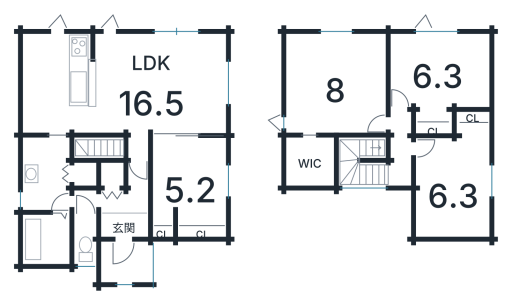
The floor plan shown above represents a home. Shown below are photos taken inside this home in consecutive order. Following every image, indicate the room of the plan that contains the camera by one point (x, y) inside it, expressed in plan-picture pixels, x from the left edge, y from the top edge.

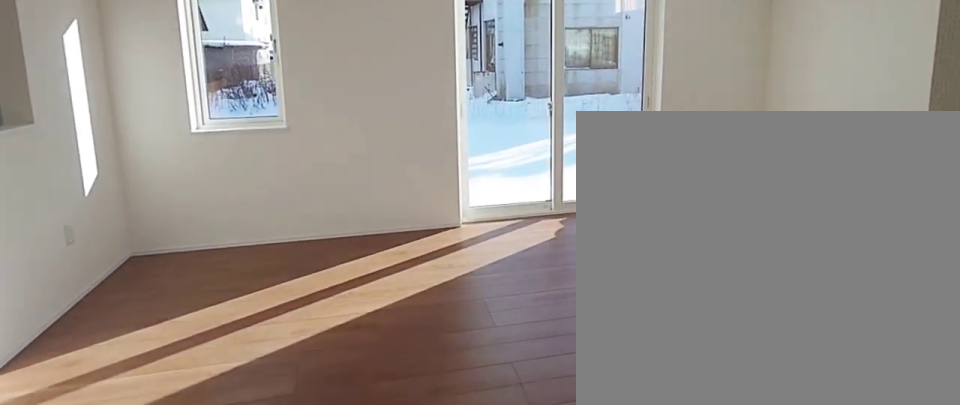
(171, 89)
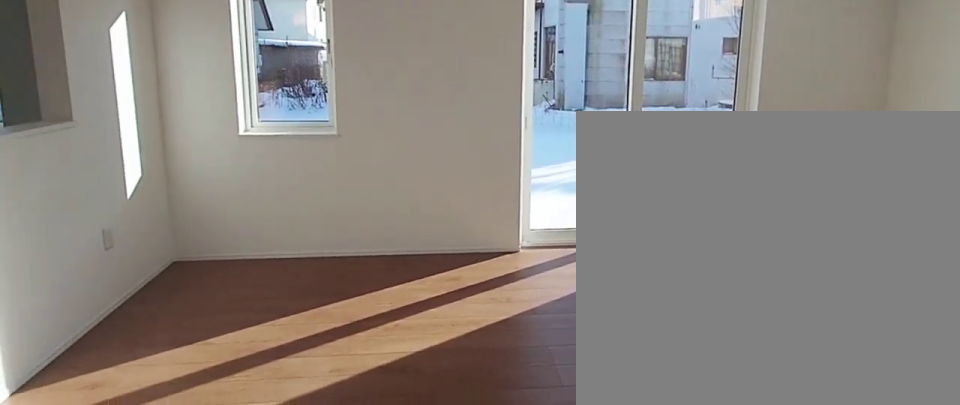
(171, 89)
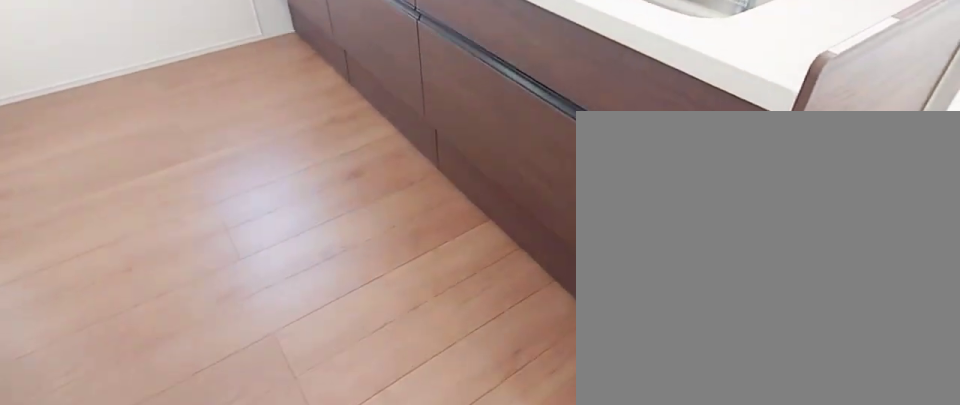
(55, 89)
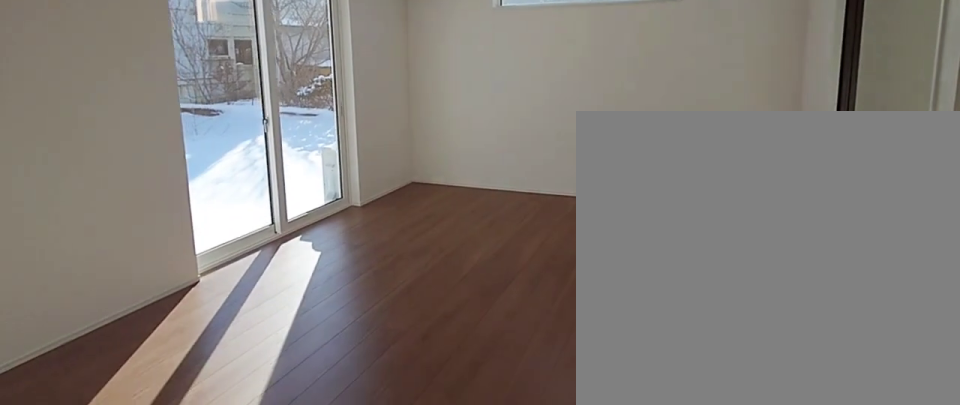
(167, 89)
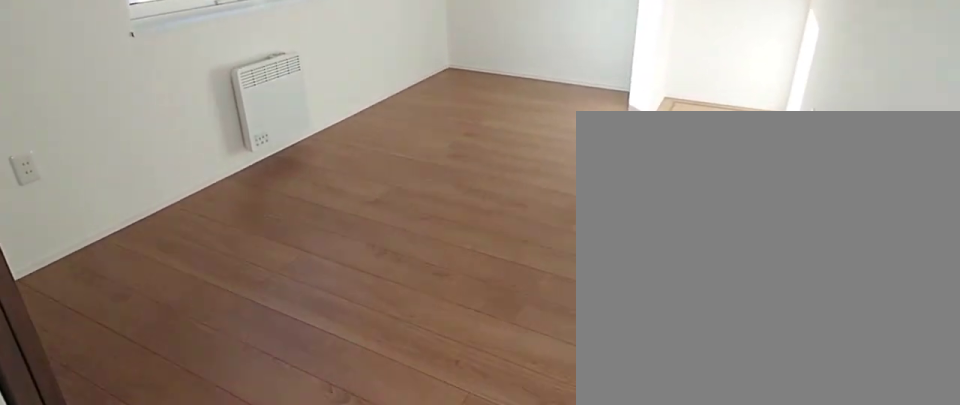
(189, 190)
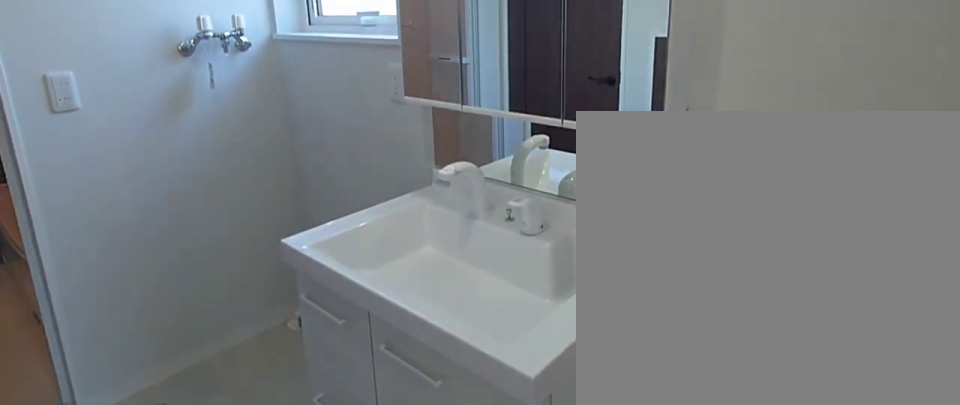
(43, 183)
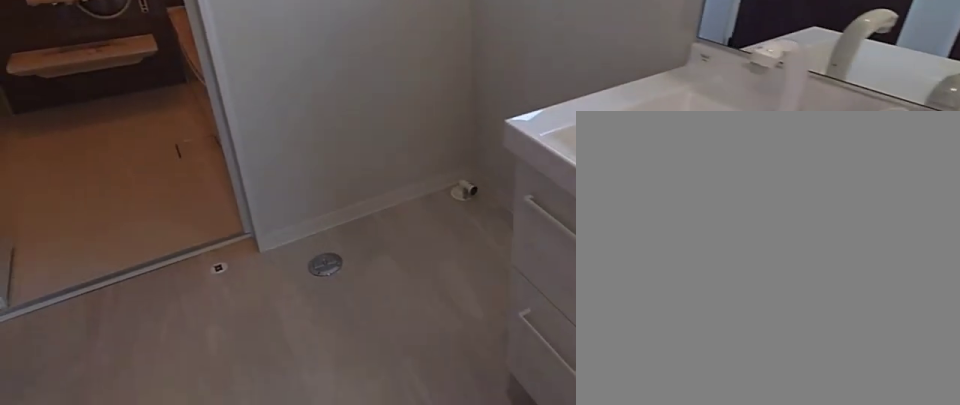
(43, 183)
